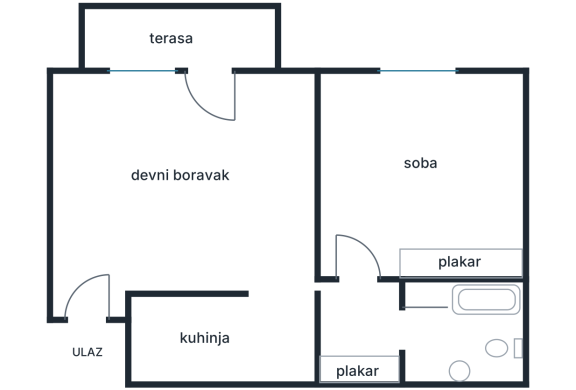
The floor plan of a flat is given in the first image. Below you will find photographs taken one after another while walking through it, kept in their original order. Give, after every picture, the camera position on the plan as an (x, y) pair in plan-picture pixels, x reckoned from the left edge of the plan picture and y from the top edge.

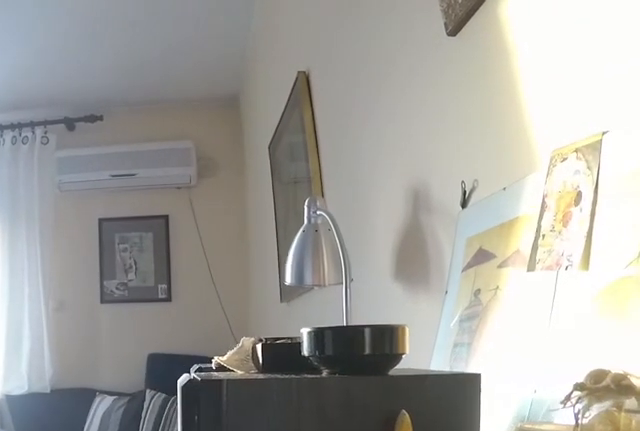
(267, 306)
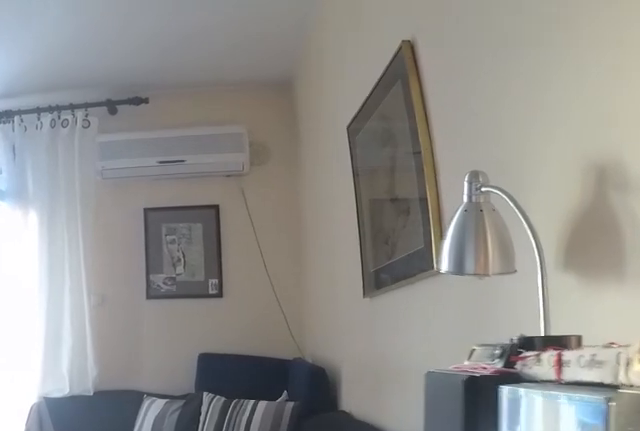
(256, 287)
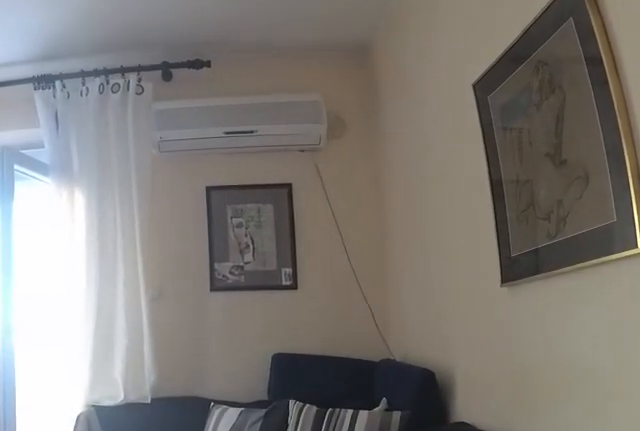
(234, 246)
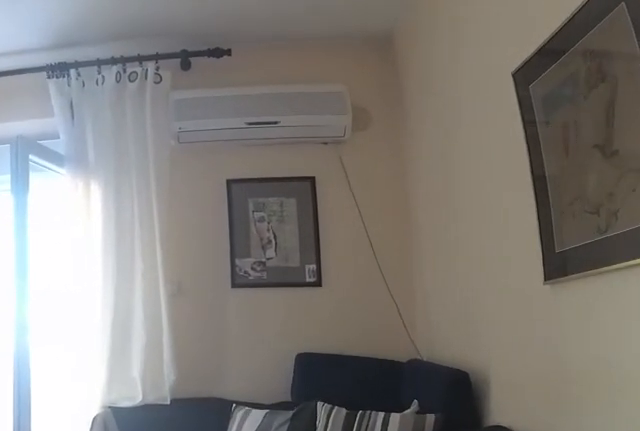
(229, 240)
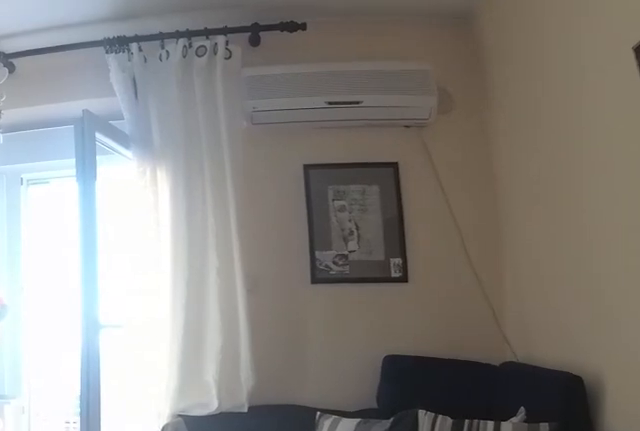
(224, 227)
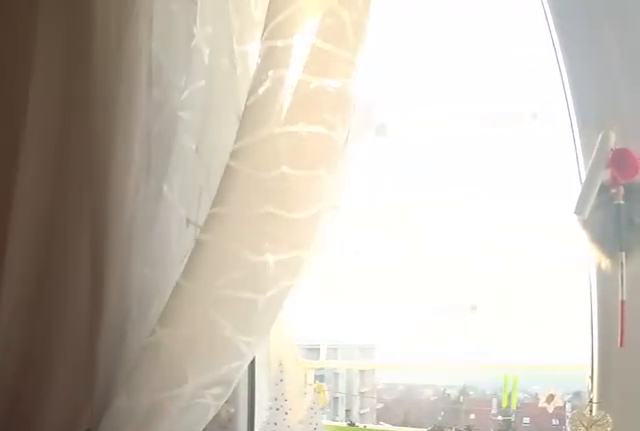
(225, 109)
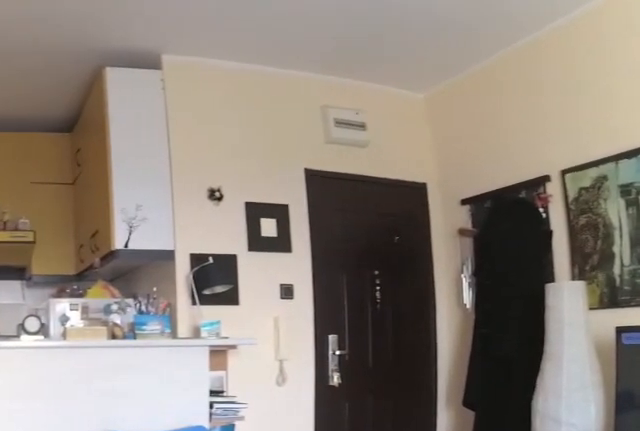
(223, 88)
